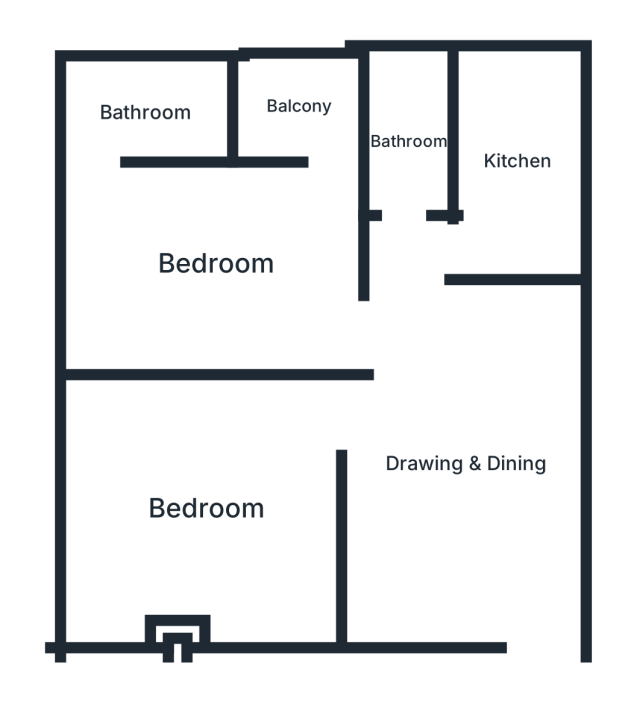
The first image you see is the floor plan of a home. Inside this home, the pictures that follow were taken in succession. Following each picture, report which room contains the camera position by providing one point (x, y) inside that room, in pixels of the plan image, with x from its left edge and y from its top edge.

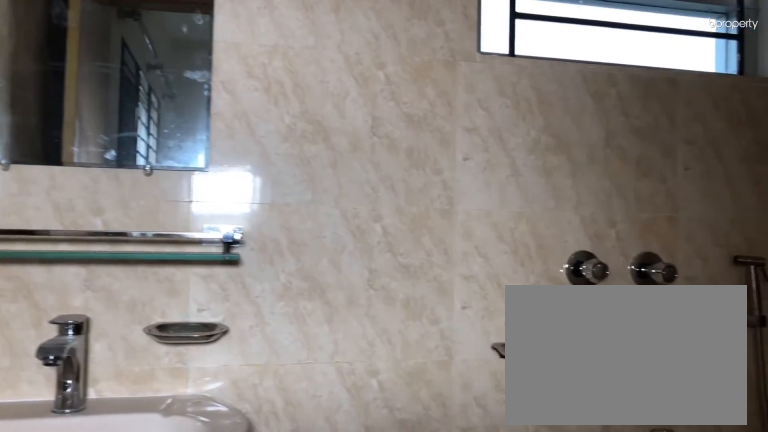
(144, 113)
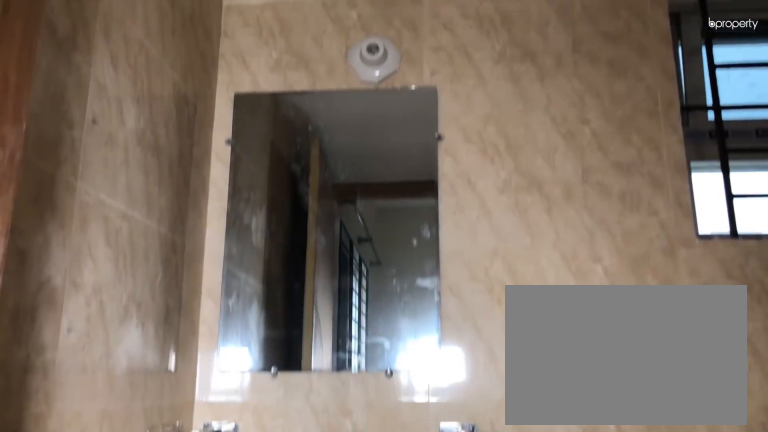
(144, 113)
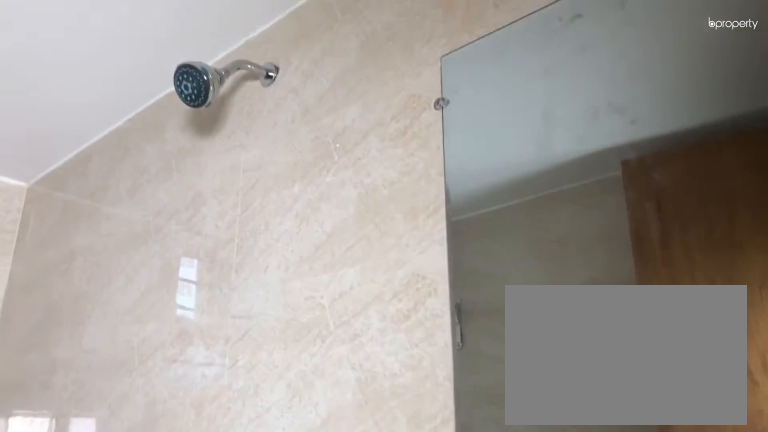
(406, 142)
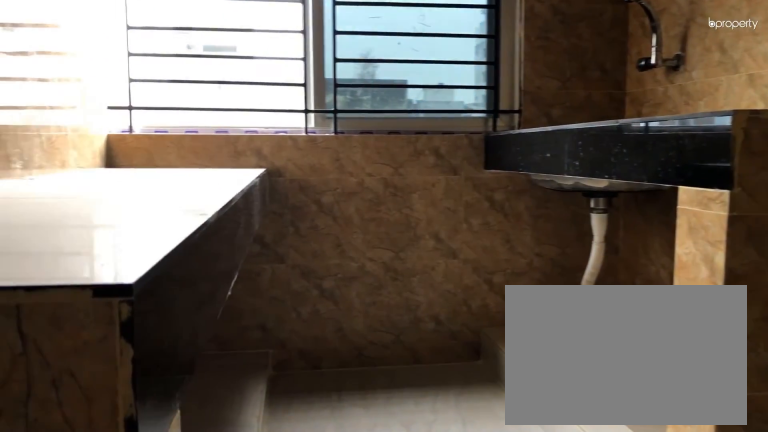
(516, 160)
